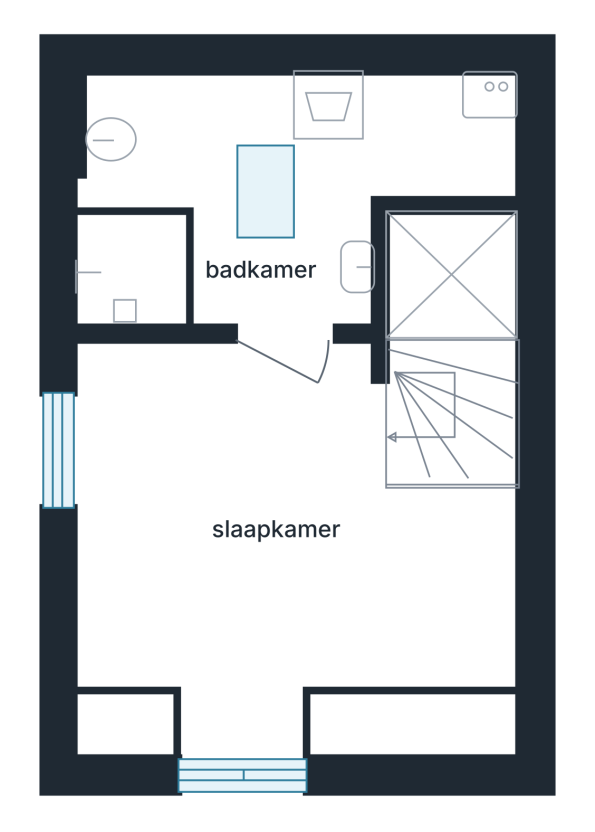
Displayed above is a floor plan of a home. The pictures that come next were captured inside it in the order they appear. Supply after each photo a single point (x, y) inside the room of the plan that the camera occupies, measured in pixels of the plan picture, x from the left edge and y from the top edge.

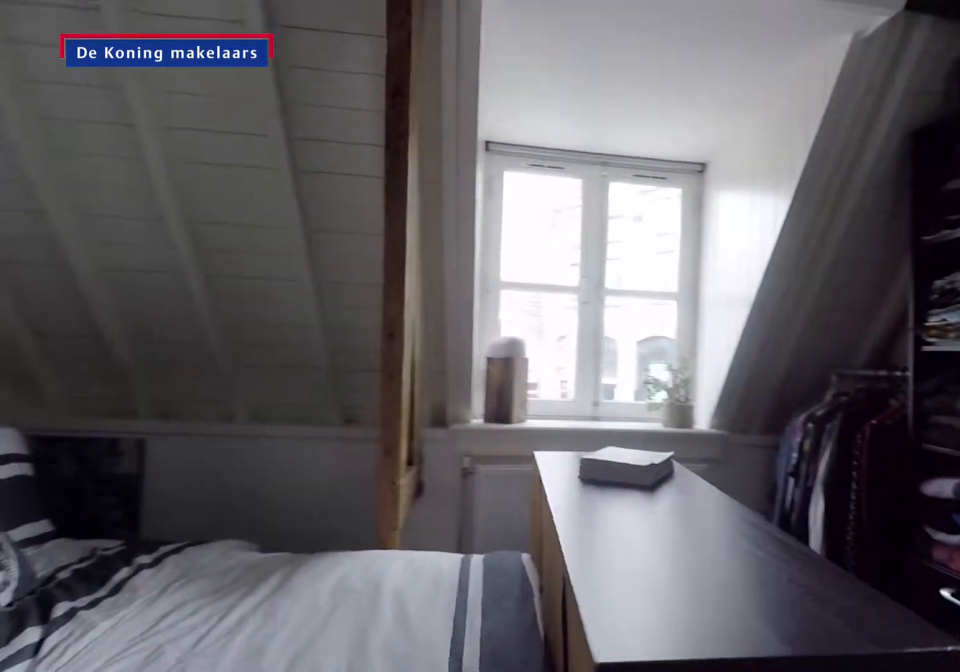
(251, 732)
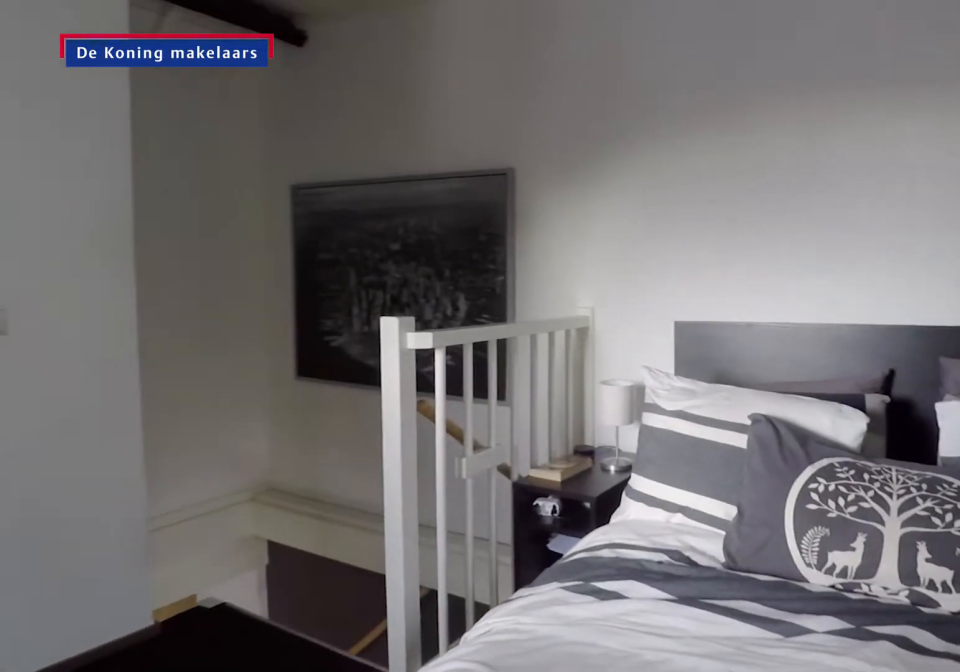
(251, 732)
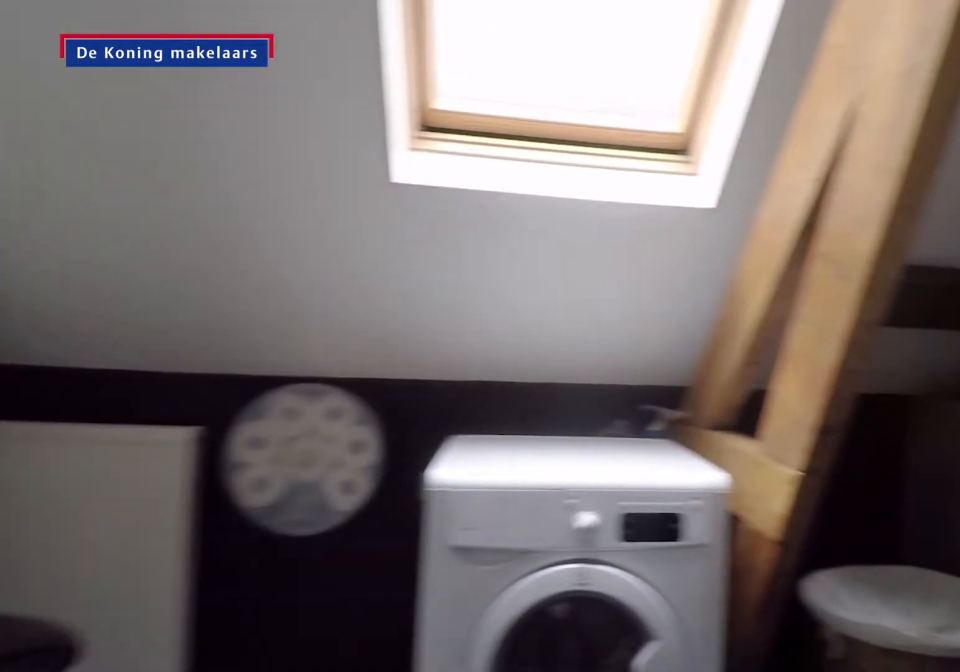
(267, 211)
